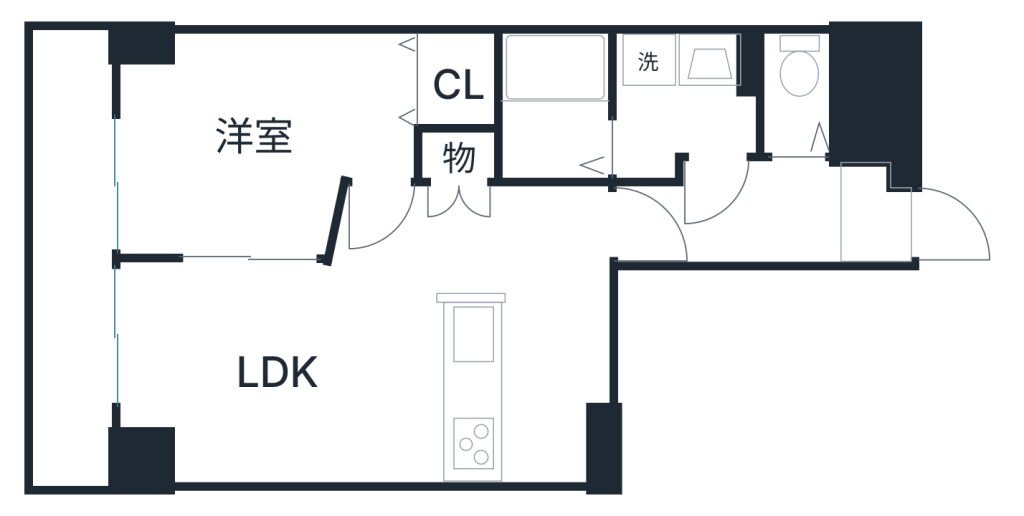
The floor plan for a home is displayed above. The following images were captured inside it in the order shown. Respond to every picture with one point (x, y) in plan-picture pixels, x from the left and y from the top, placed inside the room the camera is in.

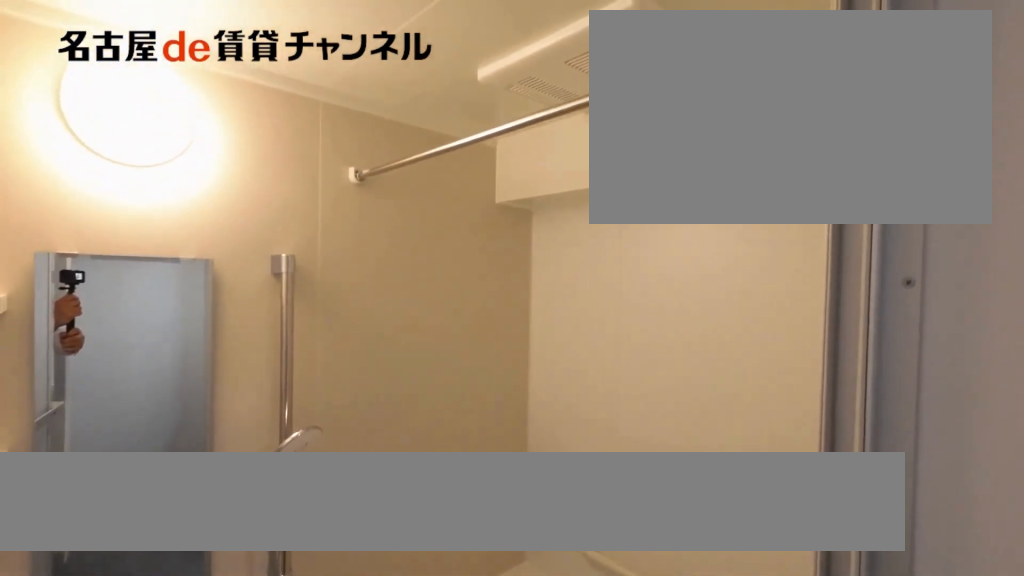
(551, 110)
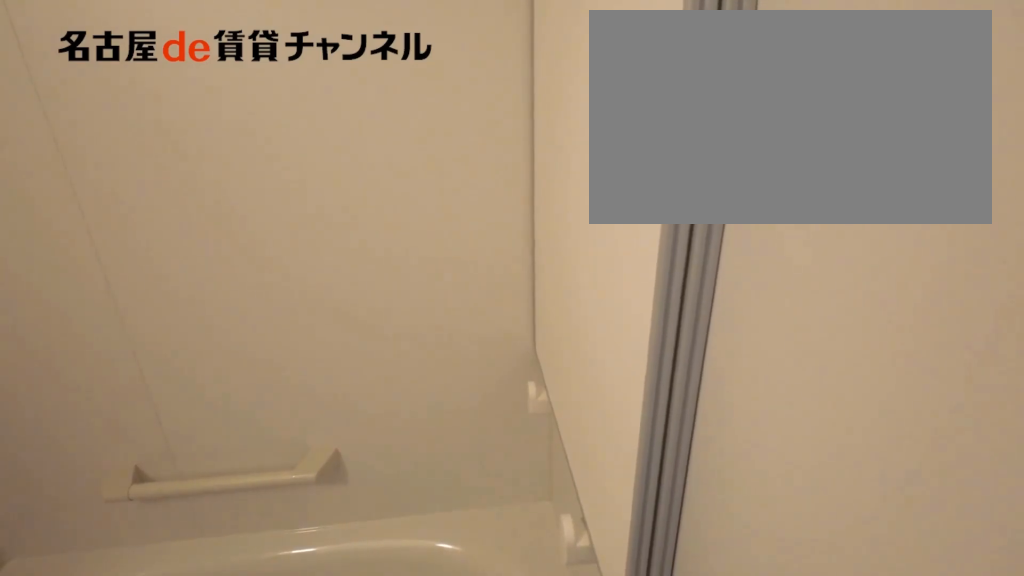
(551, 110)
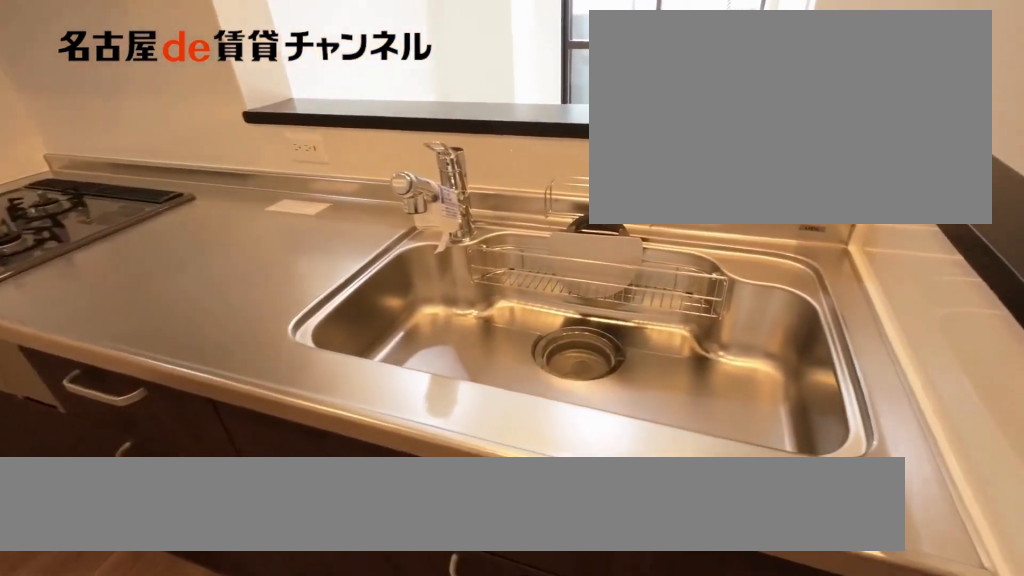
(524, 394)
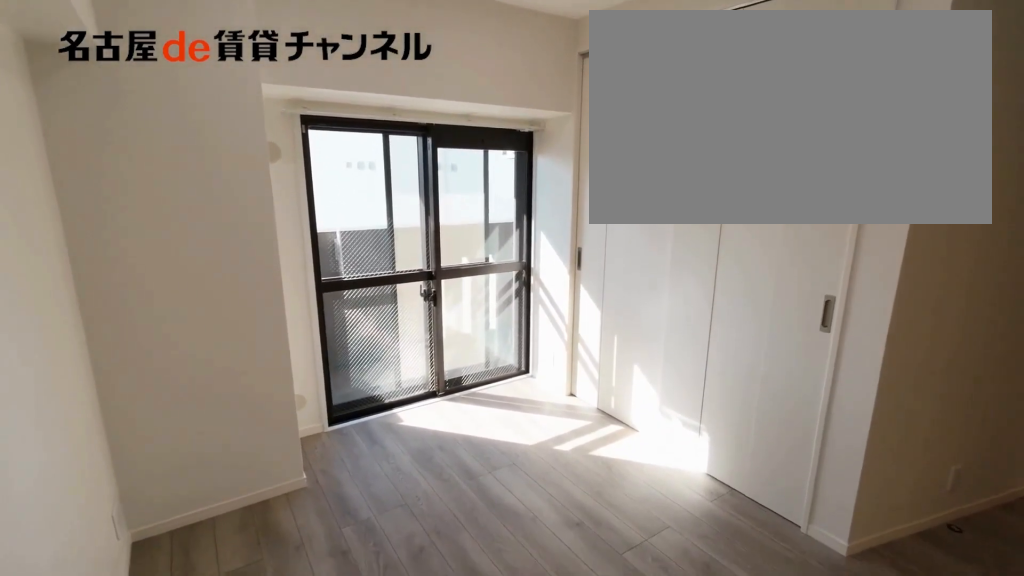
(275, 374)
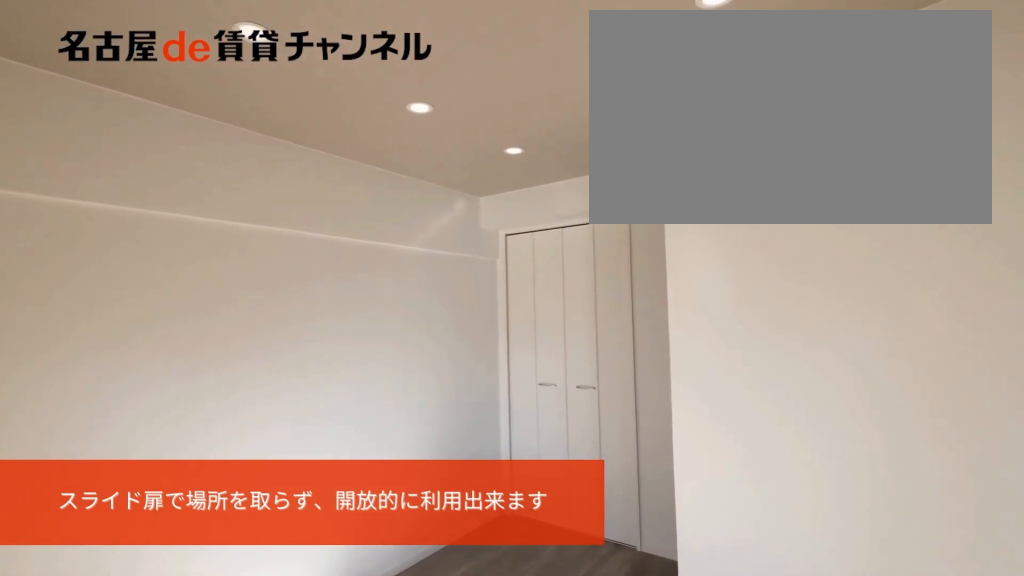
(255, 136)
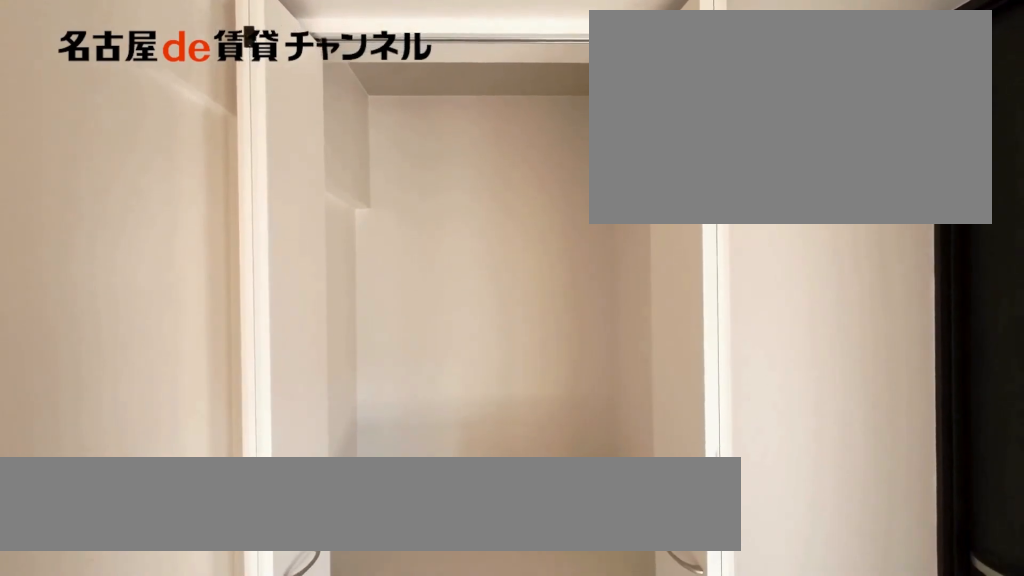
(464, 85)
